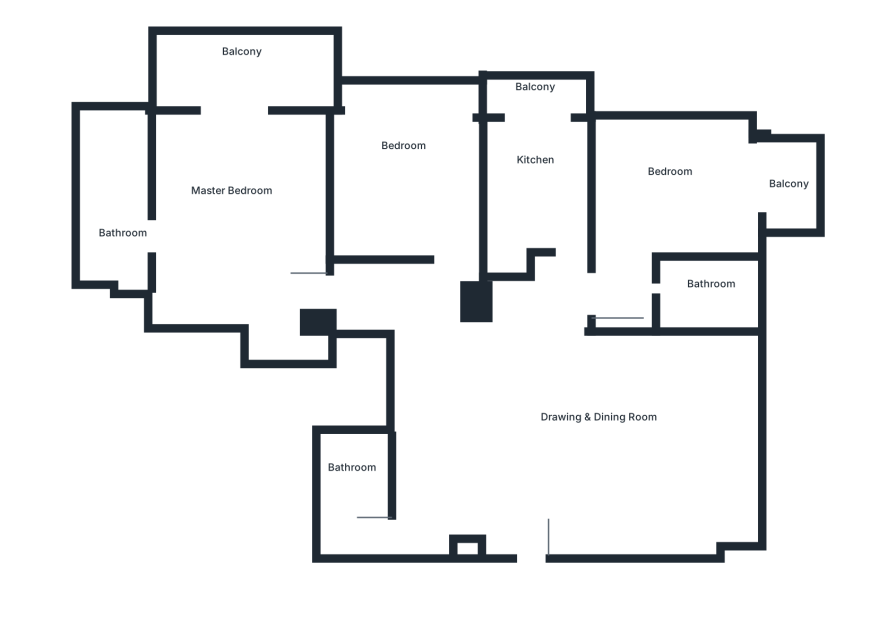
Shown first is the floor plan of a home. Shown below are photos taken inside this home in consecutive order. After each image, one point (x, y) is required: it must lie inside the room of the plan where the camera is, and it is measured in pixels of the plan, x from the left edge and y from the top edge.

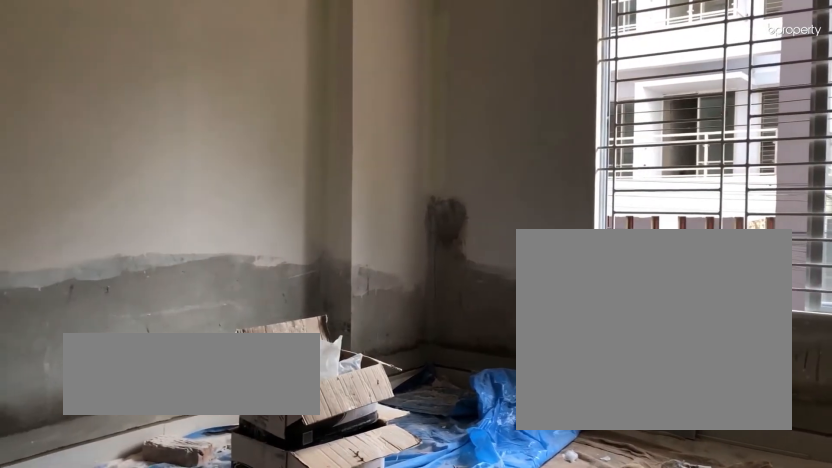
(407, 159)
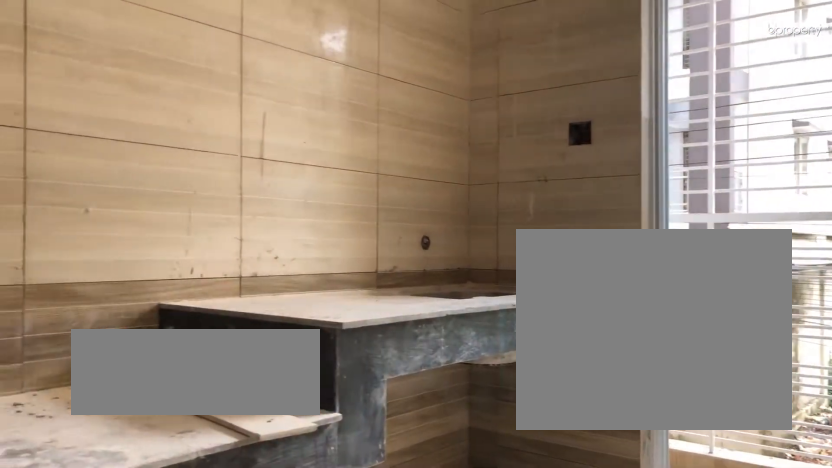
(531, 169)
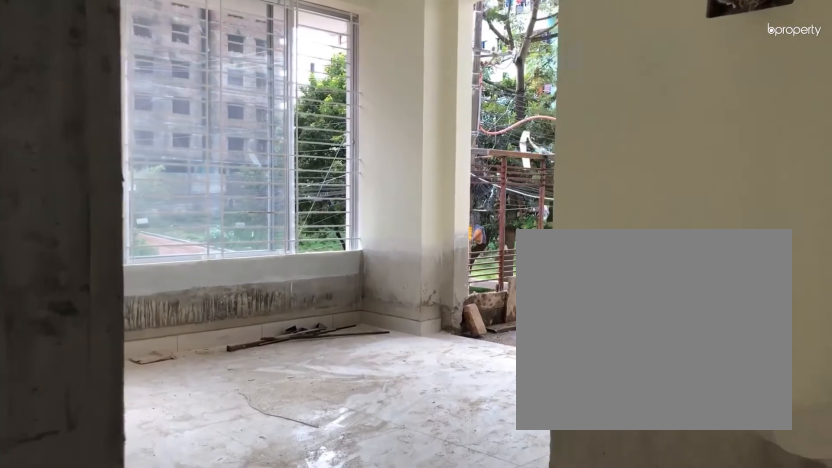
(615, 299)
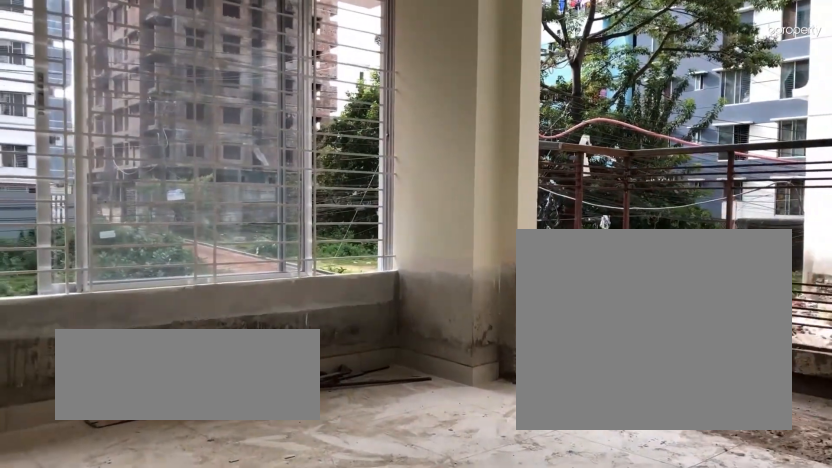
(668, 175)
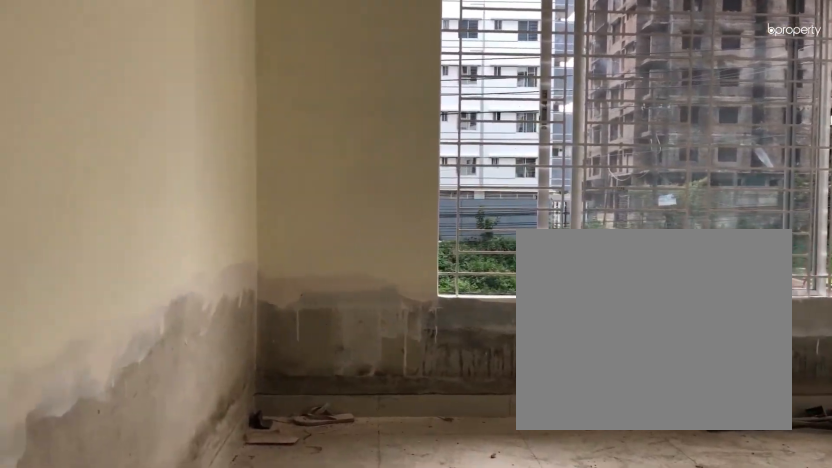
(668, 175)
